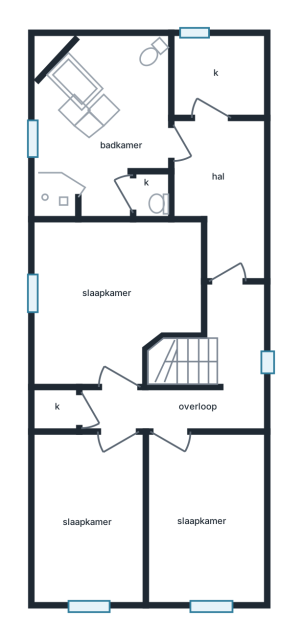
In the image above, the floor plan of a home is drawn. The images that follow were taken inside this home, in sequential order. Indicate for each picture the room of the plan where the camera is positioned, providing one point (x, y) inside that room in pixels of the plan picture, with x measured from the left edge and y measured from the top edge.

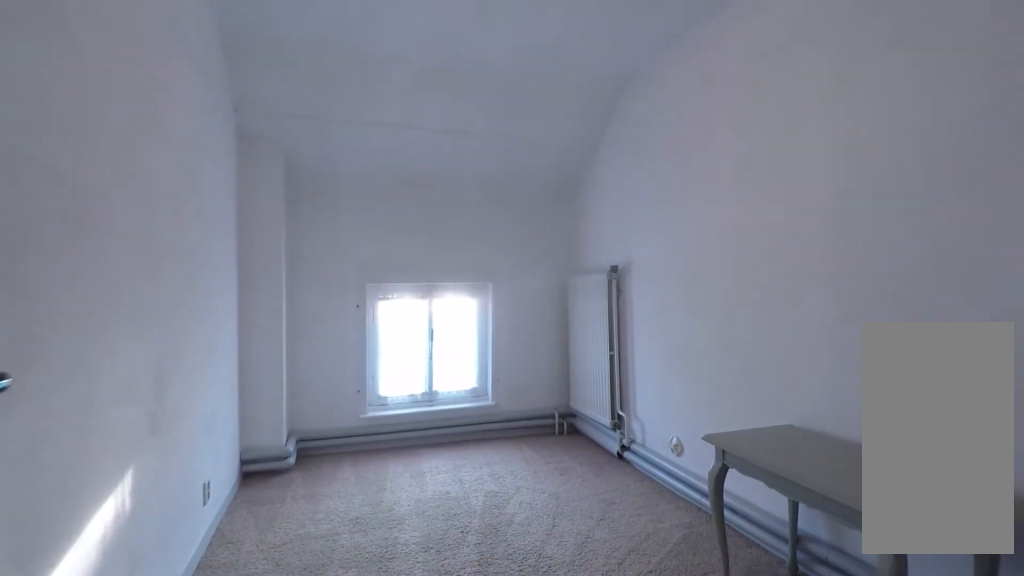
(90, 518)
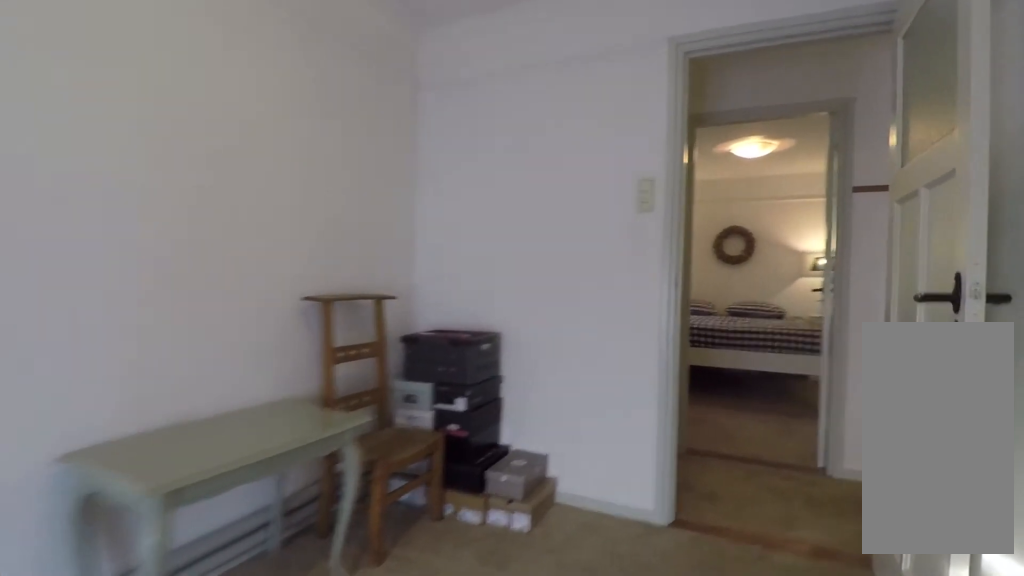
(90, 518)
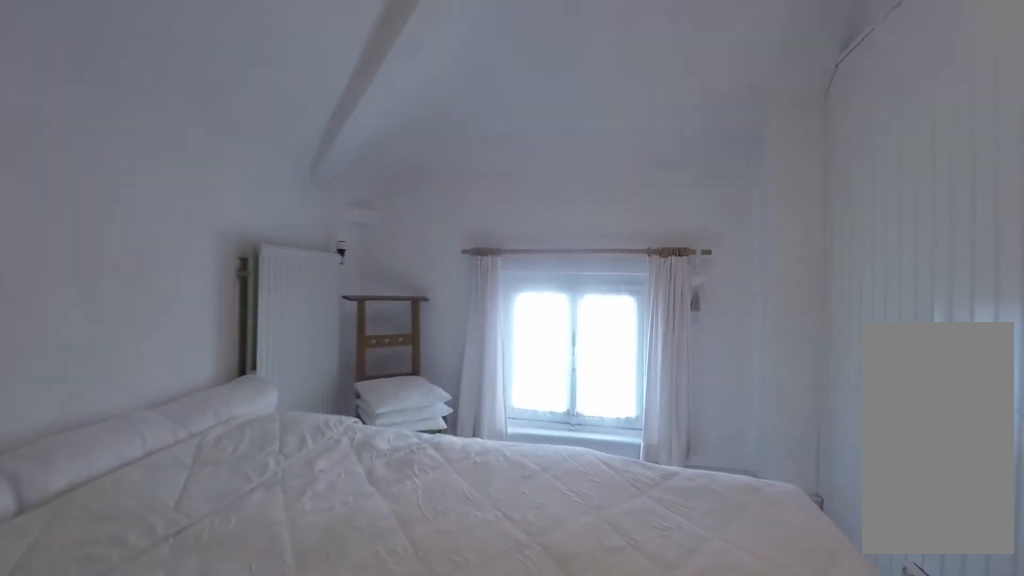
(203, 518)
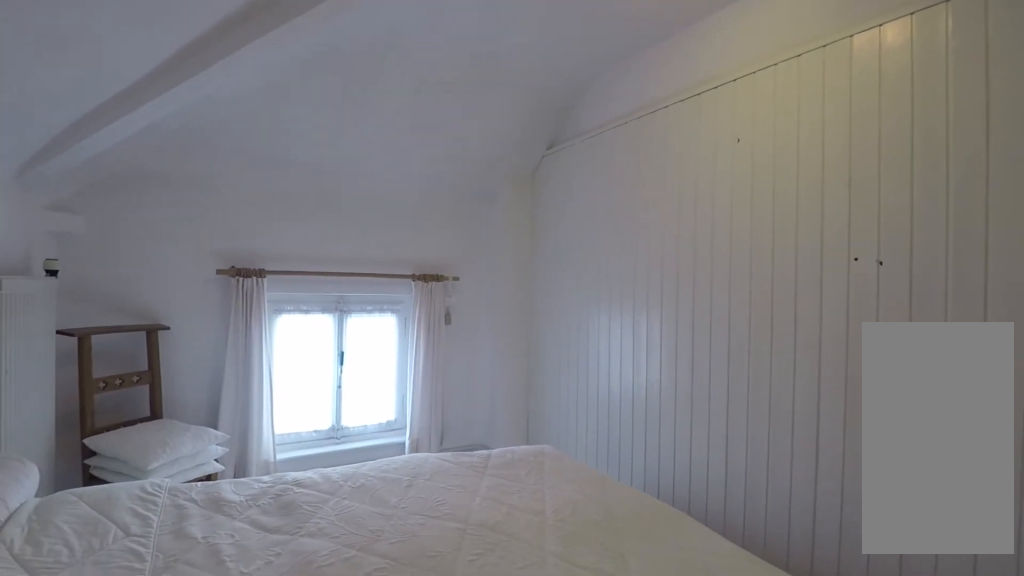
(203, 518)
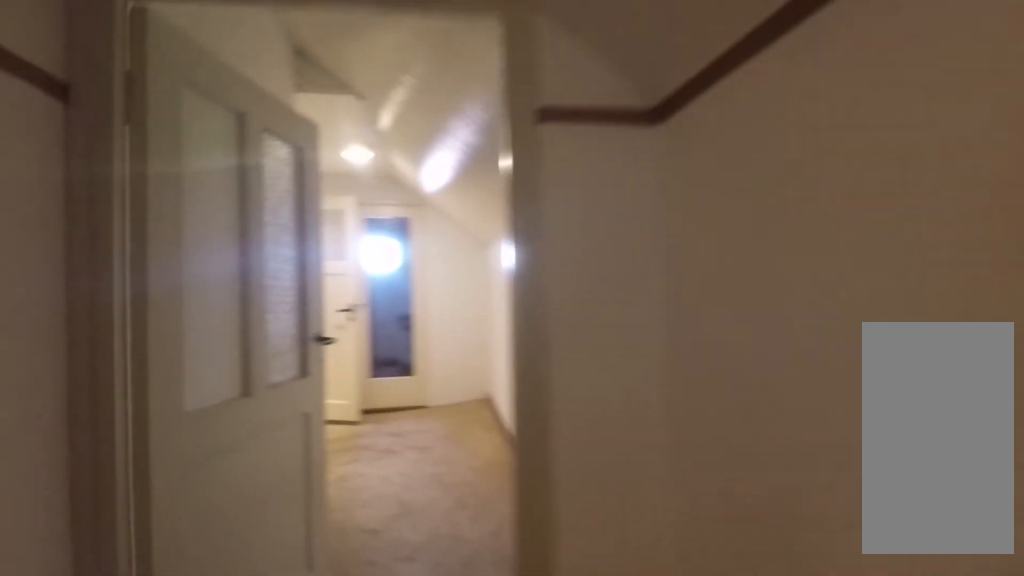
(198, 380)
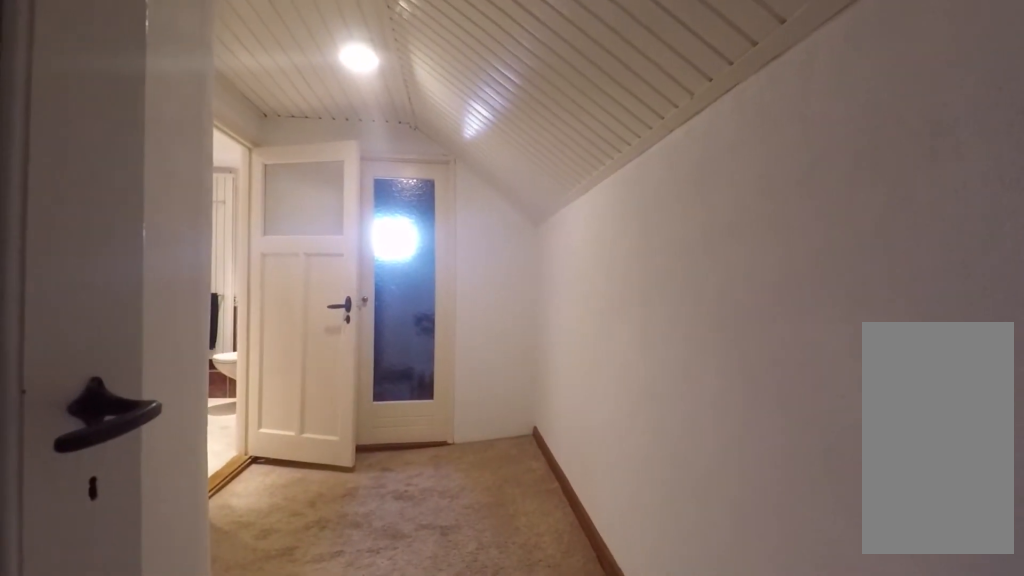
(222, 192)
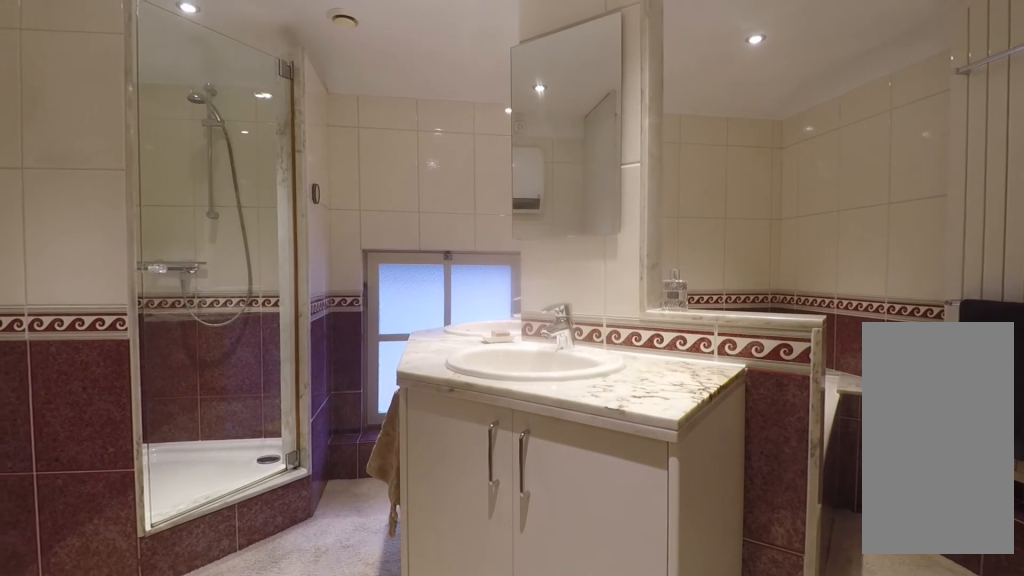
(101, 126)
